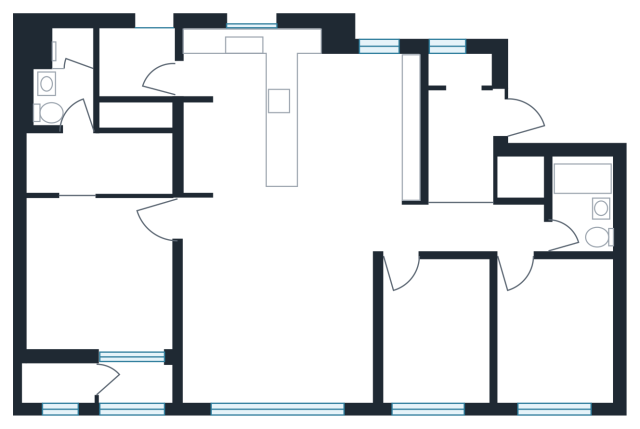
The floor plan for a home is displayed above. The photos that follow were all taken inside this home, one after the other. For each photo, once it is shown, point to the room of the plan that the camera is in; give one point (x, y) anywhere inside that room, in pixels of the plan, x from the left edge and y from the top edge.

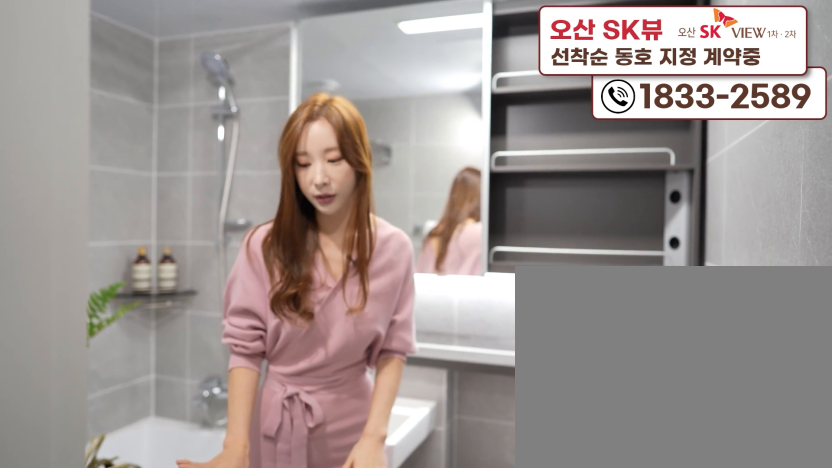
(587, 223)
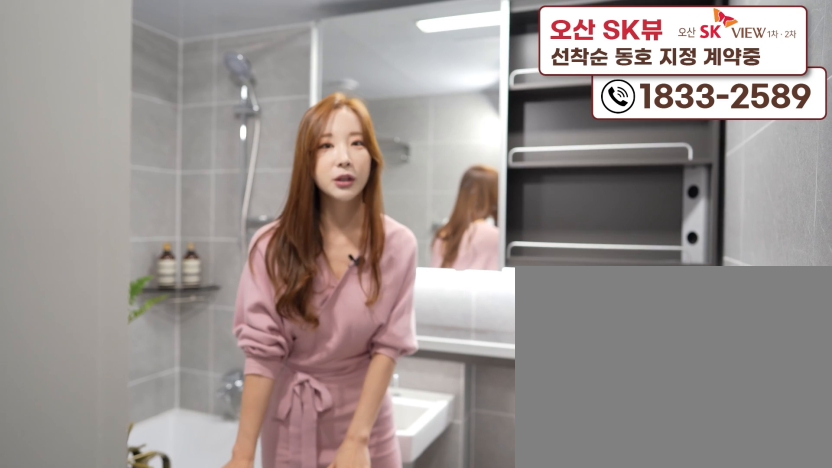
(587, 223)
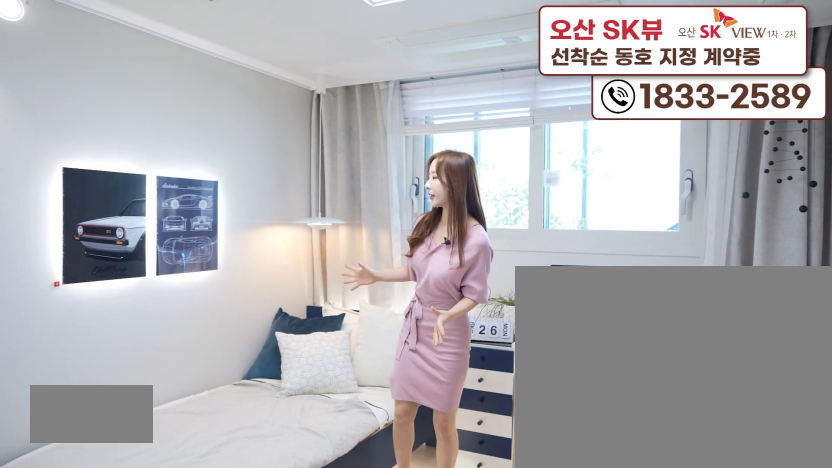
(549, 366)
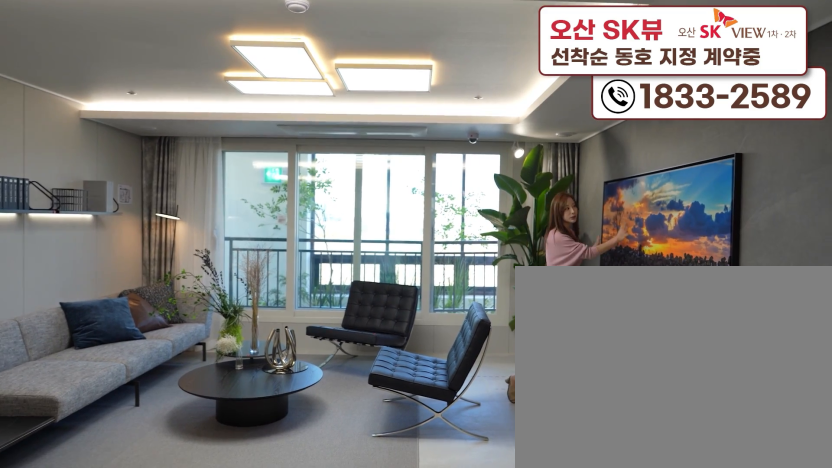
(281, 352)
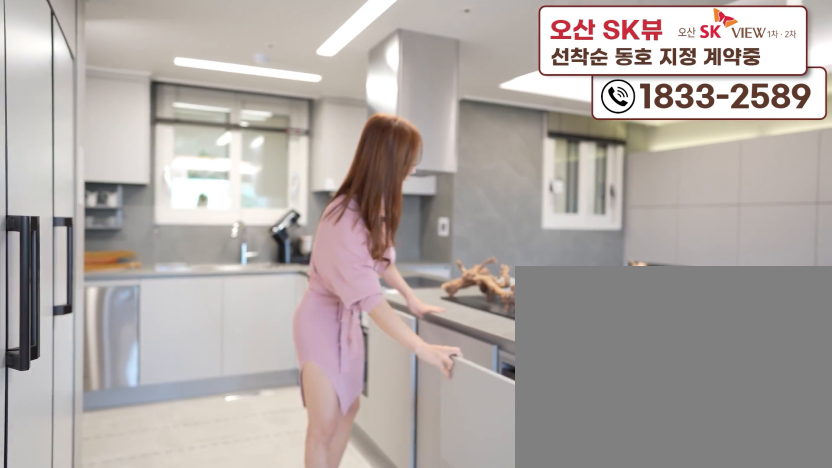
(255, 203)
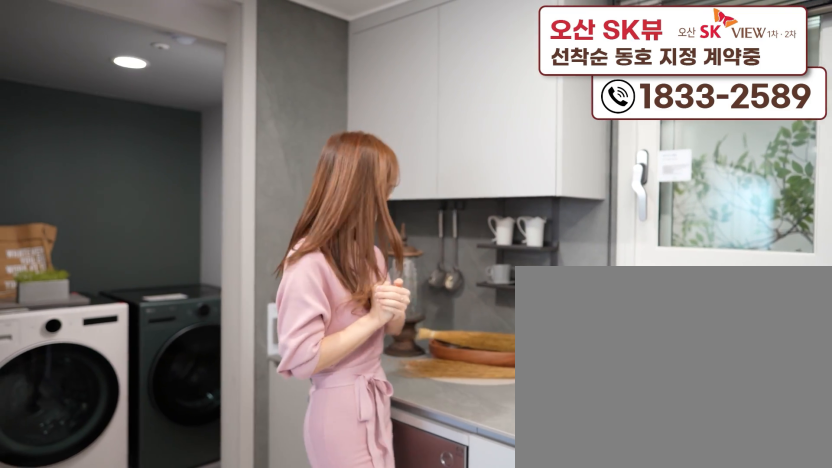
(255, 203)
